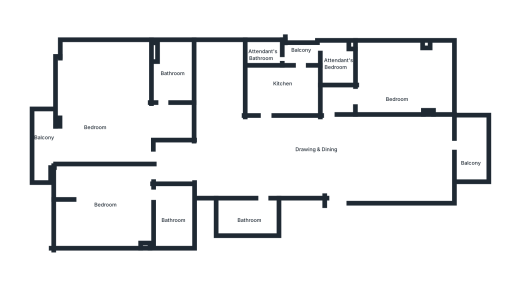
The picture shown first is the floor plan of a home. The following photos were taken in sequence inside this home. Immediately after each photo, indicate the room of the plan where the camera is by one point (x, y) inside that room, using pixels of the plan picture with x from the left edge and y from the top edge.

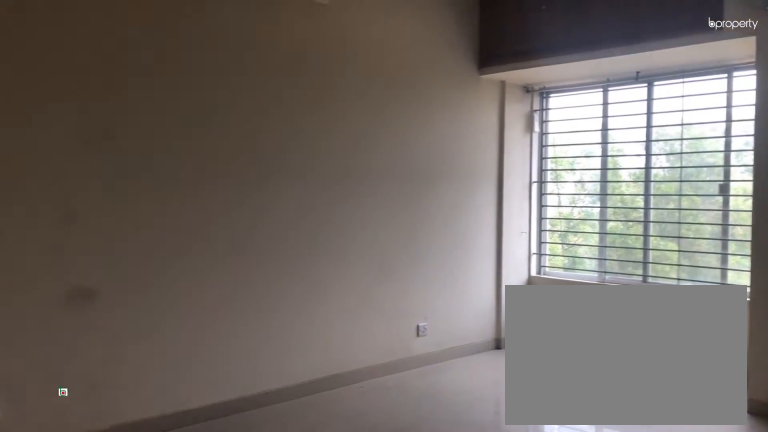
(101, 199)
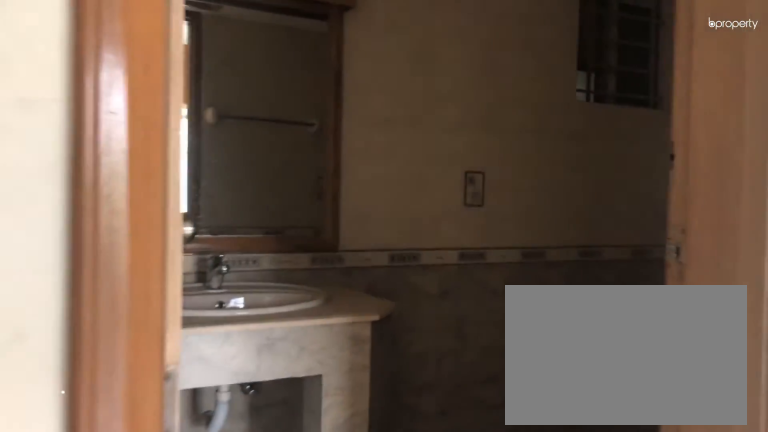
(176, 216)
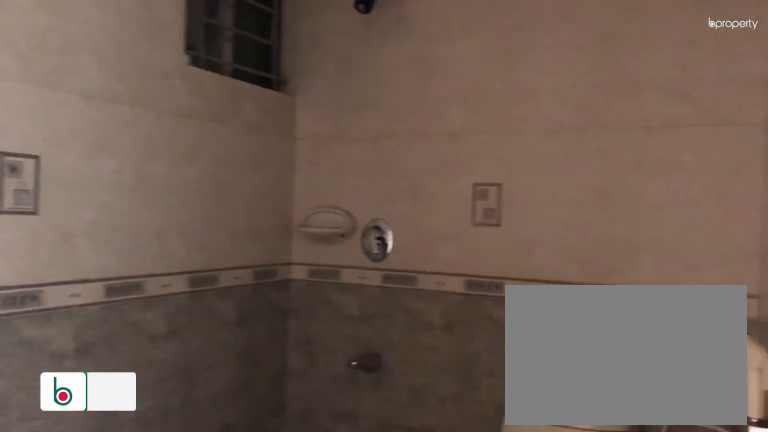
(176, 216)
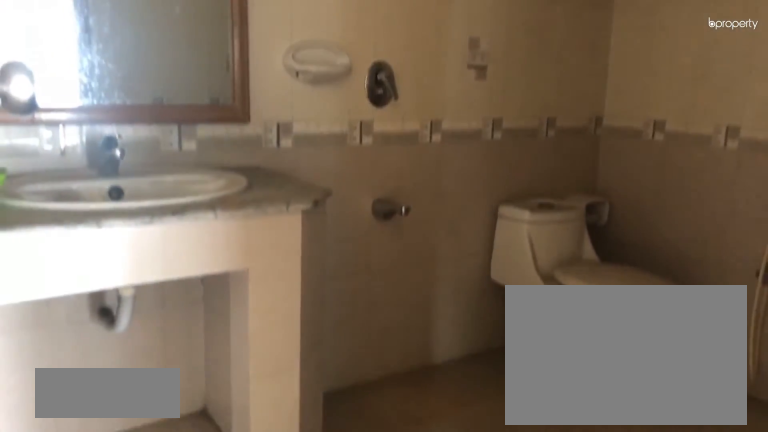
(251, 217)
